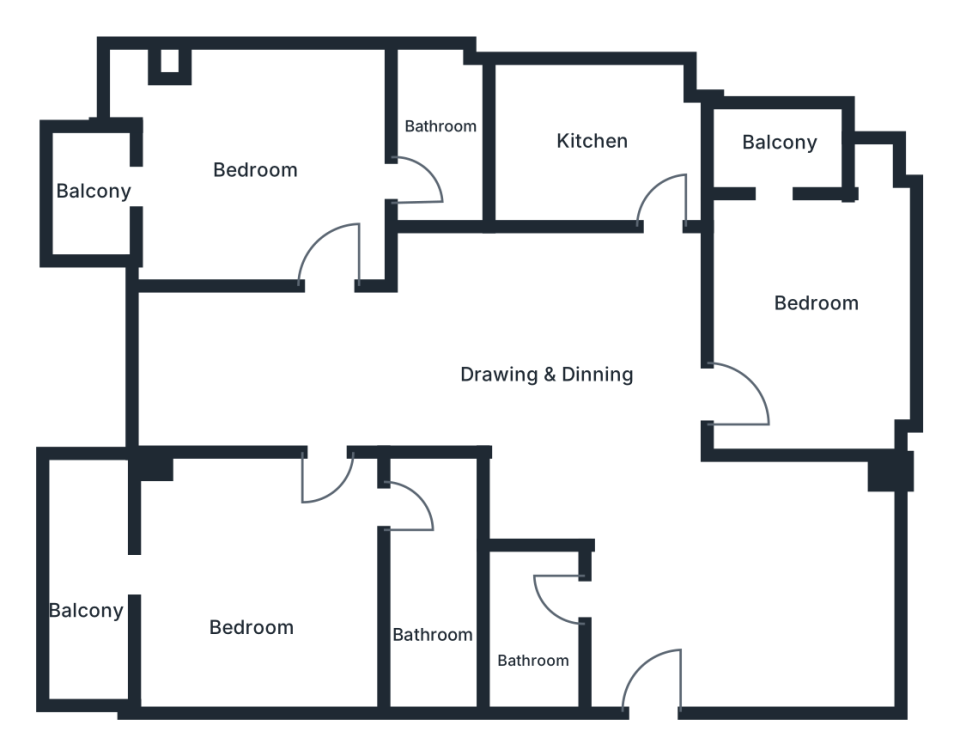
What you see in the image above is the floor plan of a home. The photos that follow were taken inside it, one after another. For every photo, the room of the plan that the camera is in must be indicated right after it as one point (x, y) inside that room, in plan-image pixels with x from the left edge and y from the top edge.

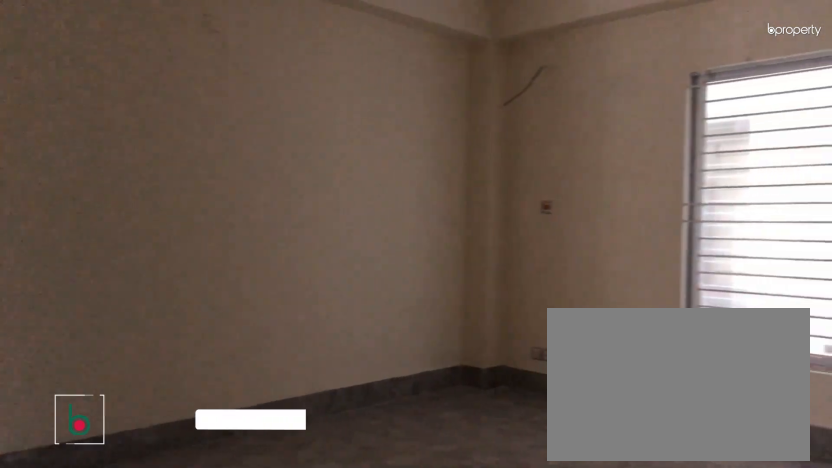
(776, 587)
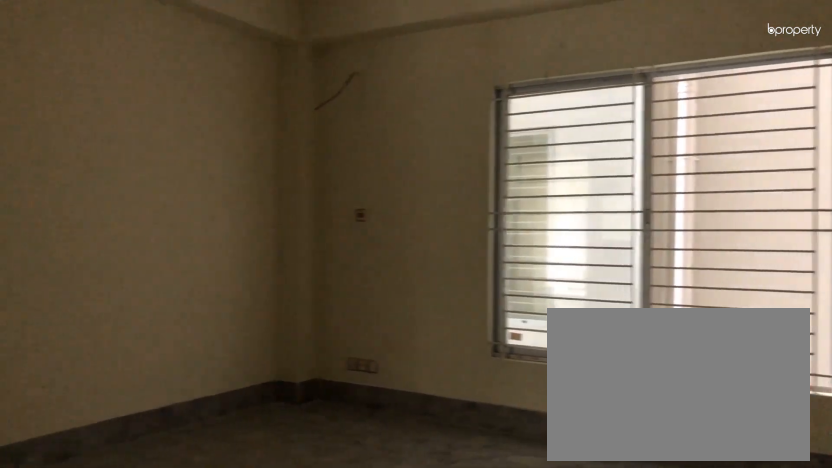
(776, 587)
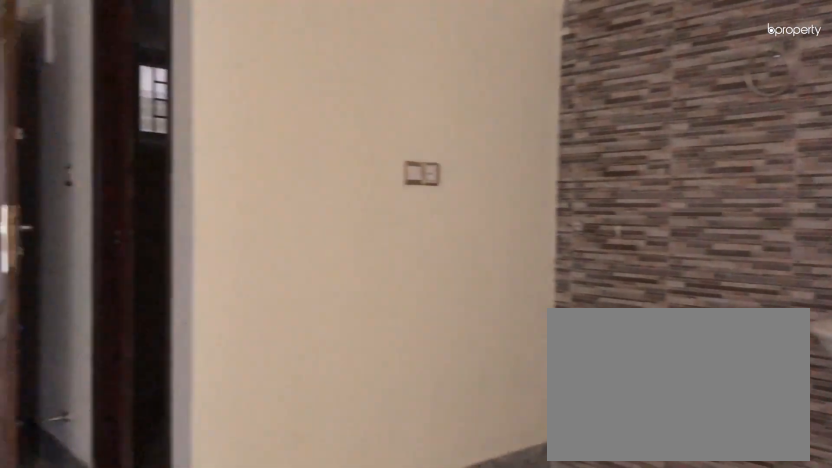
(333, 349)
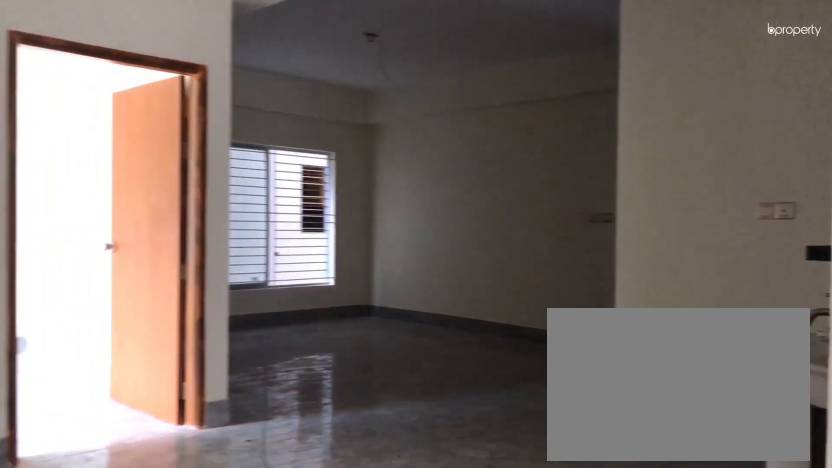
(482, 393)
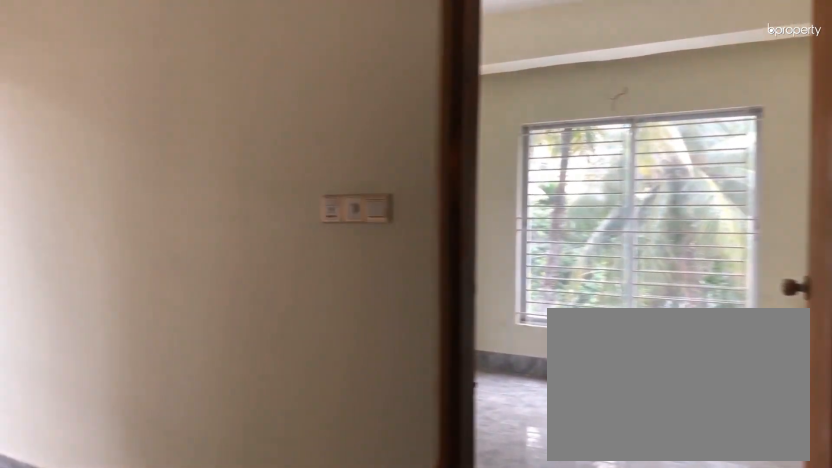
(547, 385)
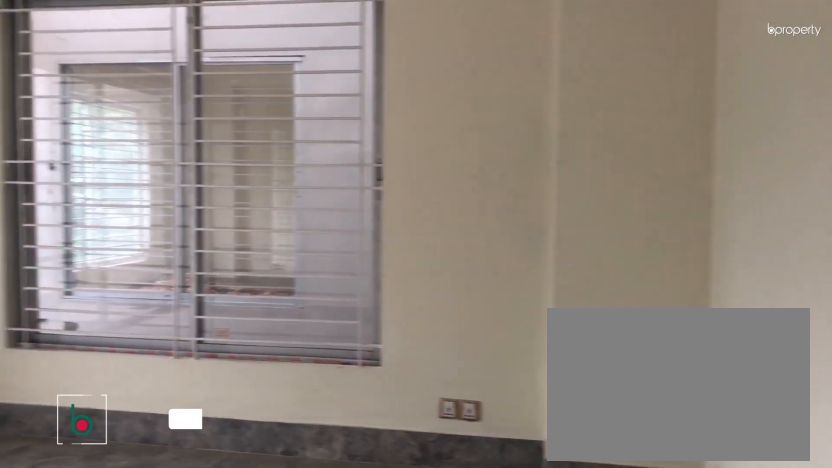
(805, 298)
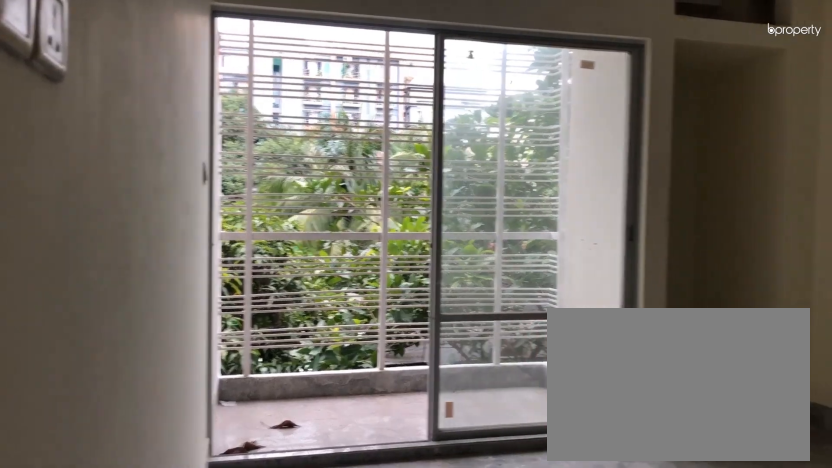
(805, 298)
